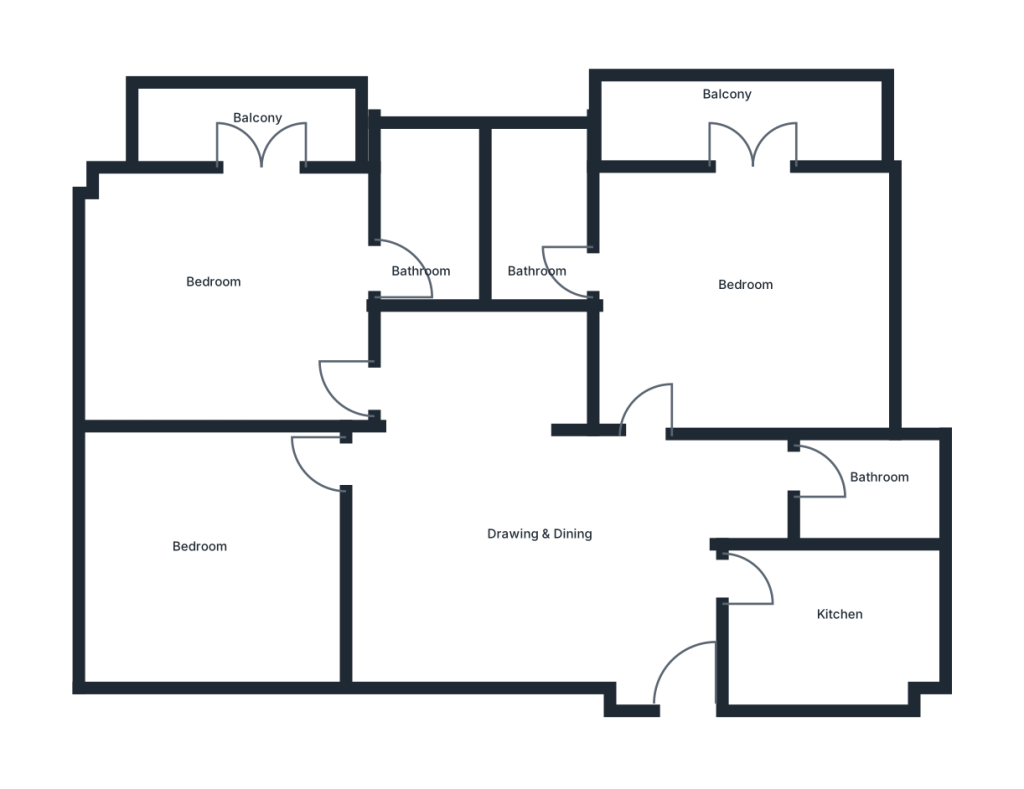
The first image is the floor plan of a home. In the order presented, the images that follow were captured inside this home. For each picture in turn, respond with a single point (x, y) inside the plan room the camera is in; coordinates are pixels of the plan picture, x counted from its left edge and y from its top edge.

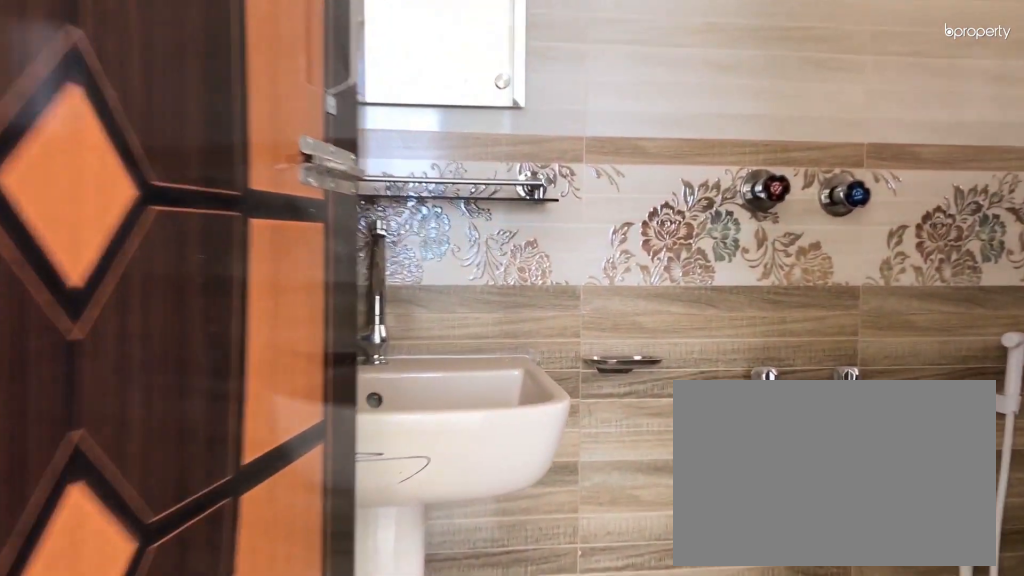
(536, 206)
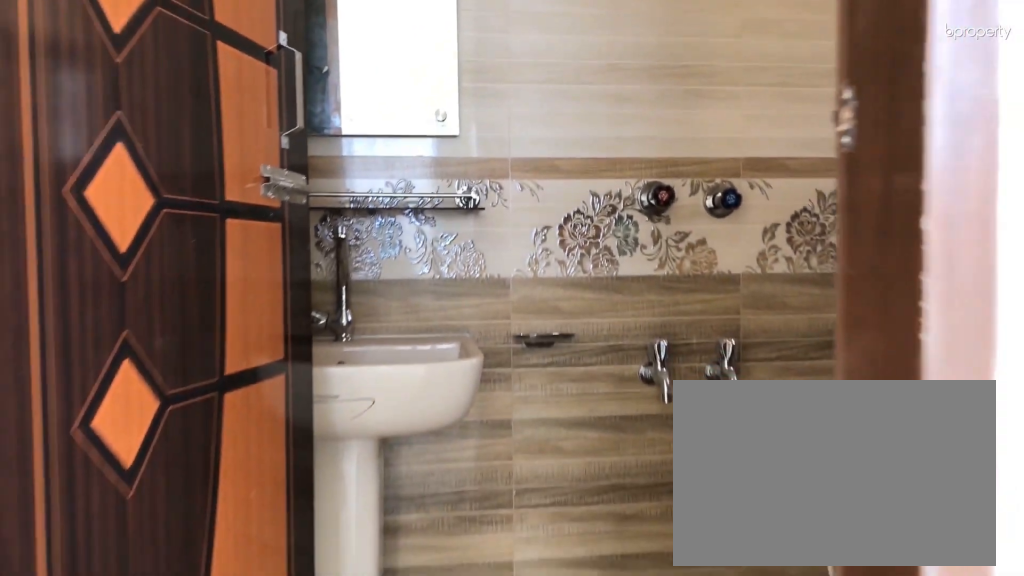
(536, 206)
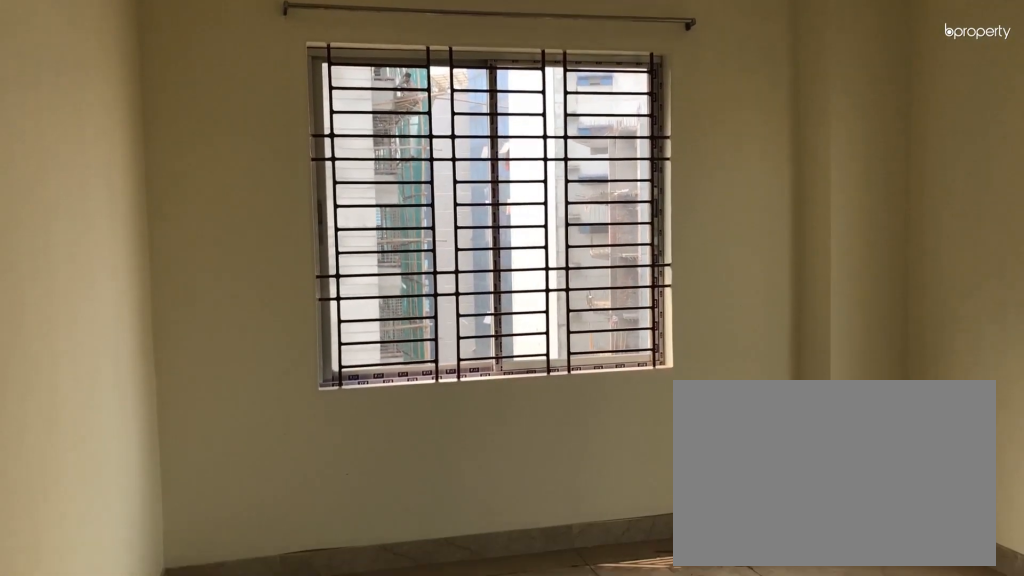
(260, 275)
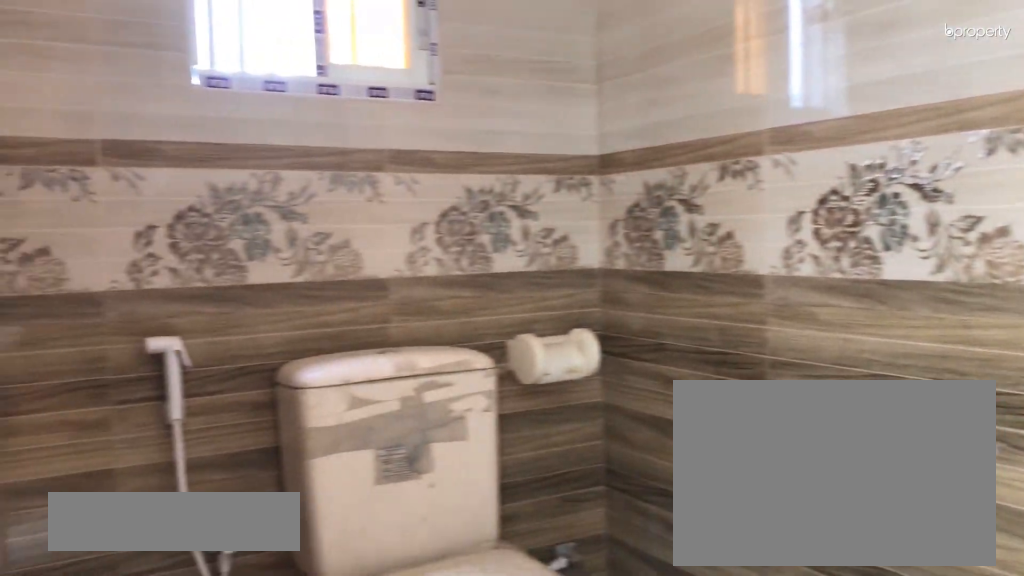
(437, 240)
